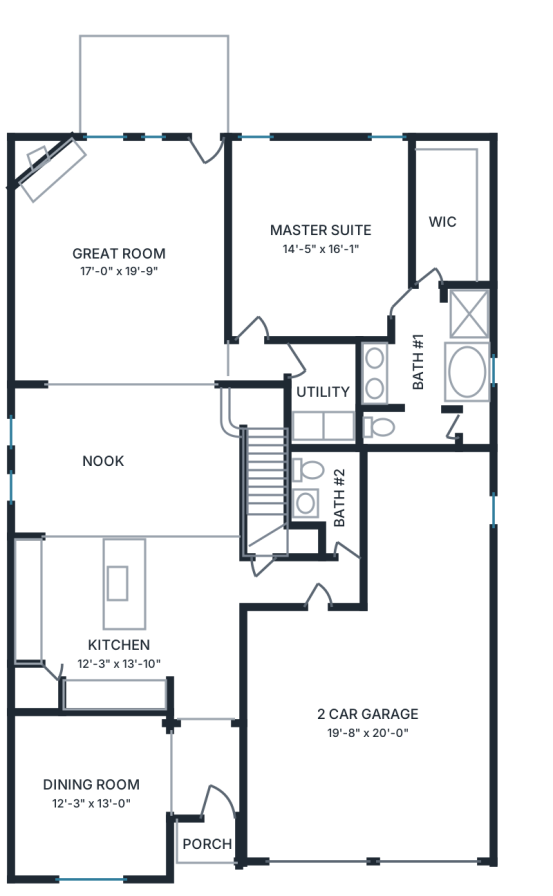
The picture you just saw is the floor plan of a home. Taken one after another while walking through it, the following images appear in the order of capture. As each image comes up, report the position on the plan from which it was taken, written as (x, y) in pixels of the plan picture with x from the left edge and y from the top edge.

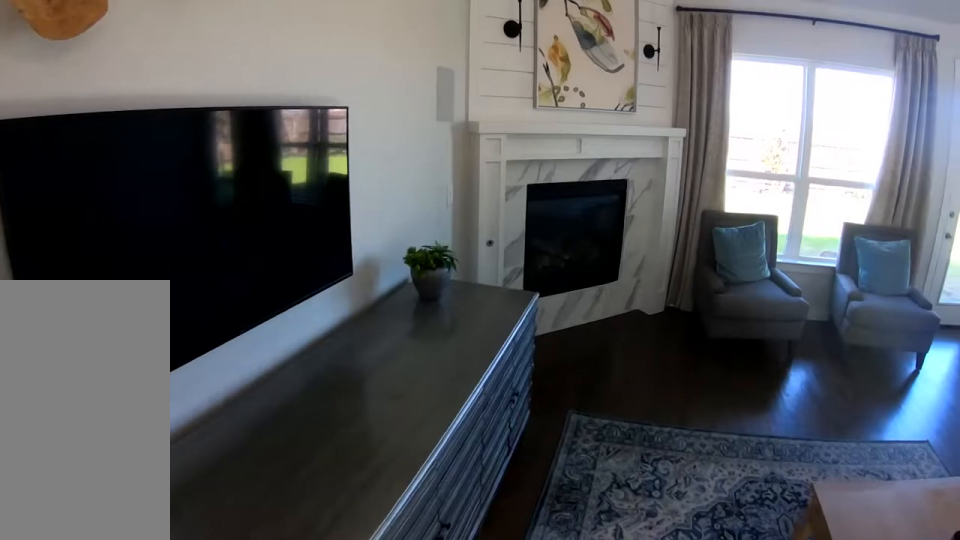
(61, 313)
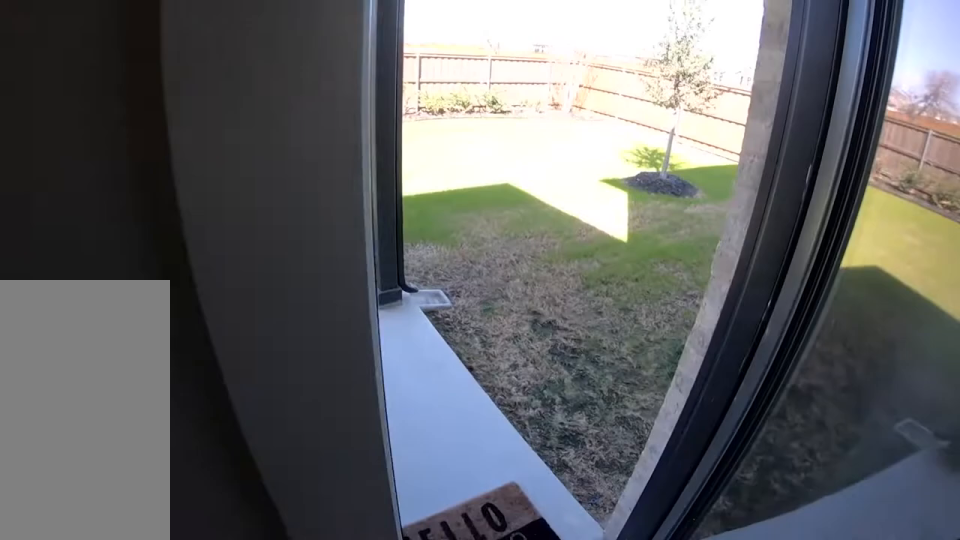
(188, 150)
